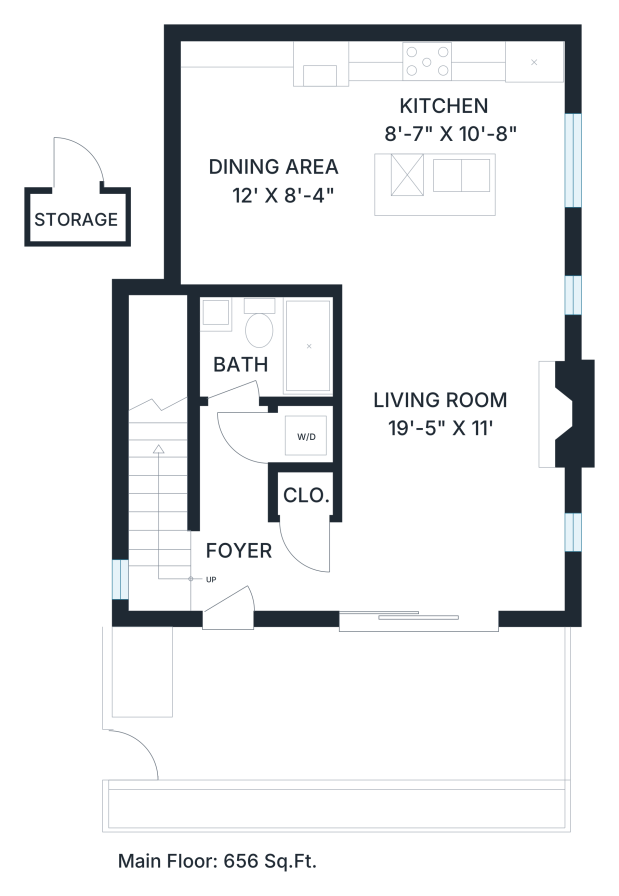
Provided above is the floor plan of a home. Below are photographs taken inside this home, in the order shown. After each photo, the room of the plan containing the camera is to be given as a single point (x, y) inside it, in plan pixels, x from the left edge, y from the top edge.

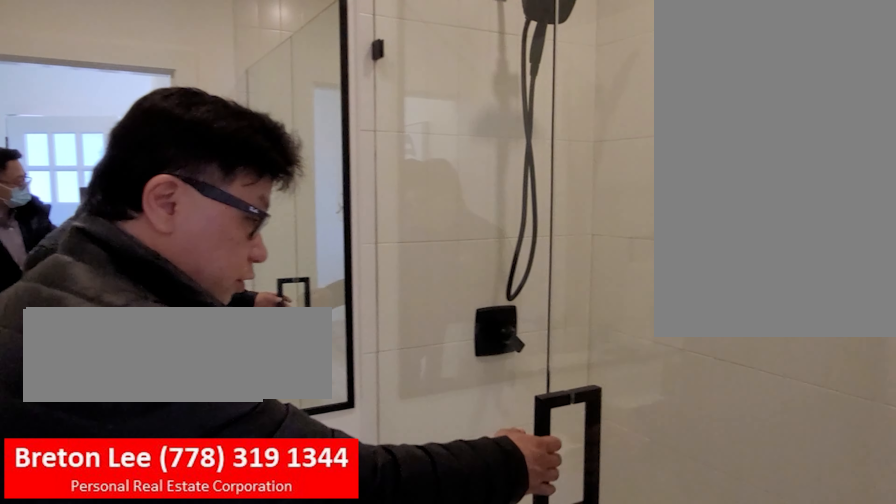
(242, 368)
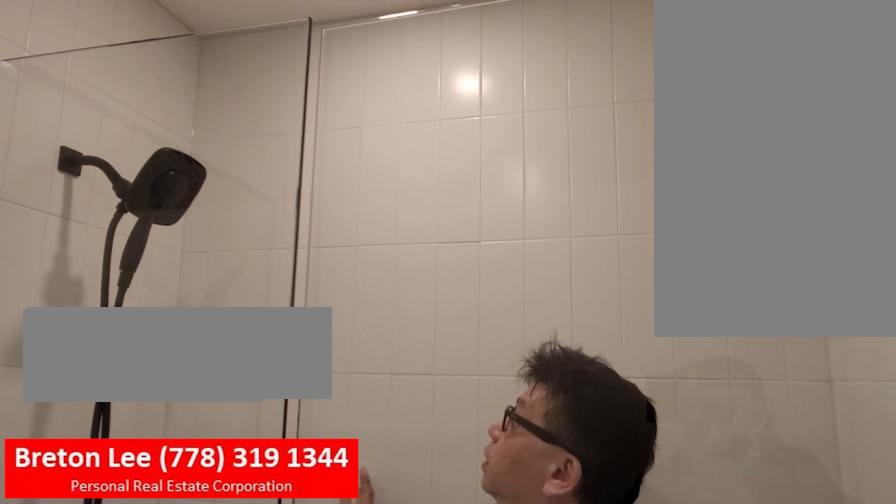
(242, 368)
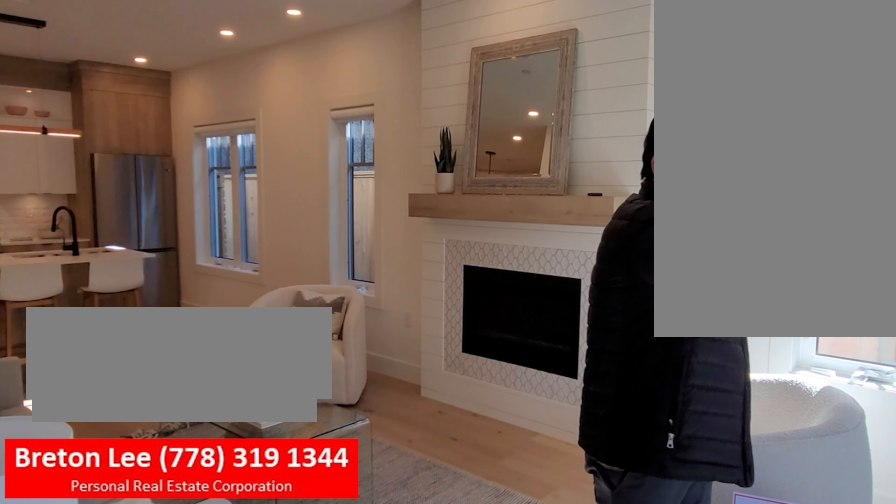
(436, 484)
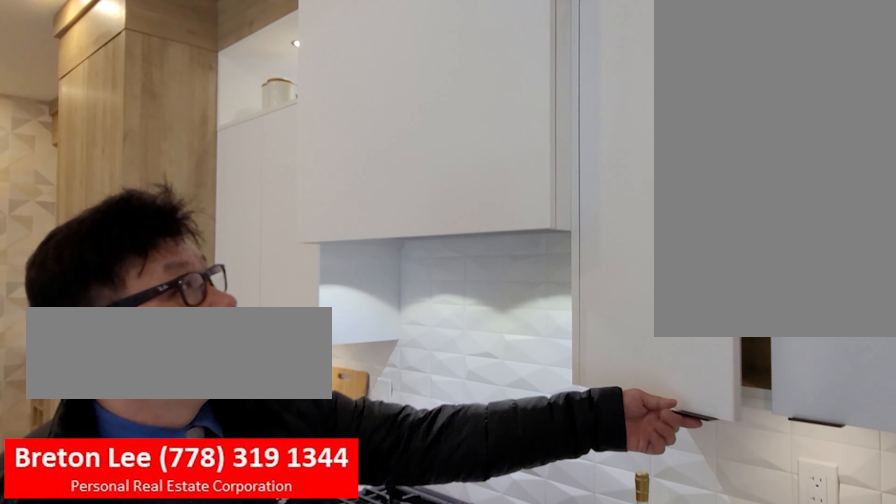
(529, 172)
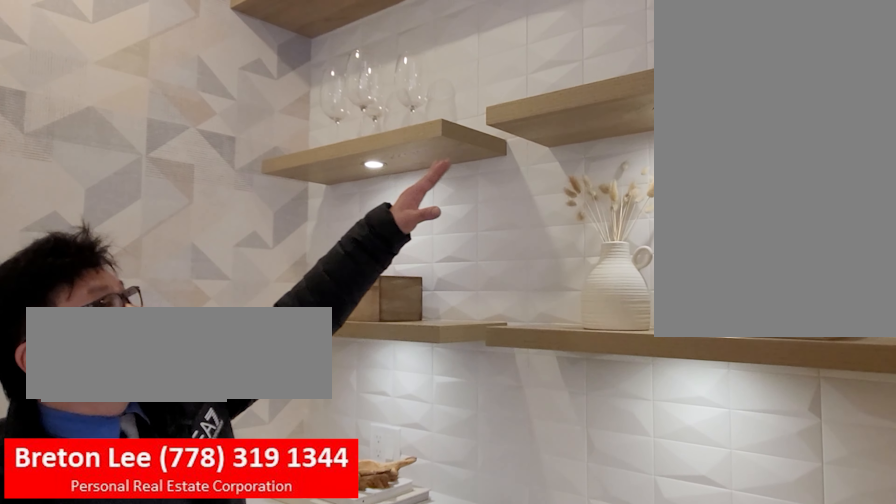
(529, 172)
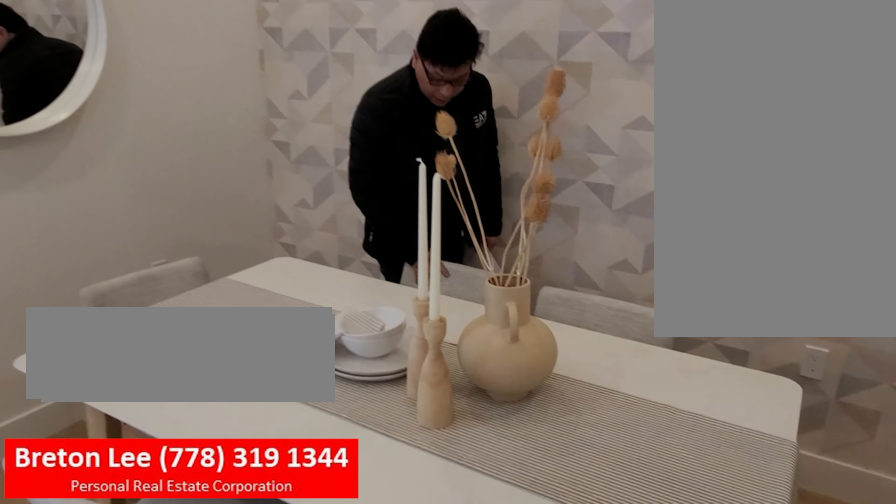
(270, 244)
